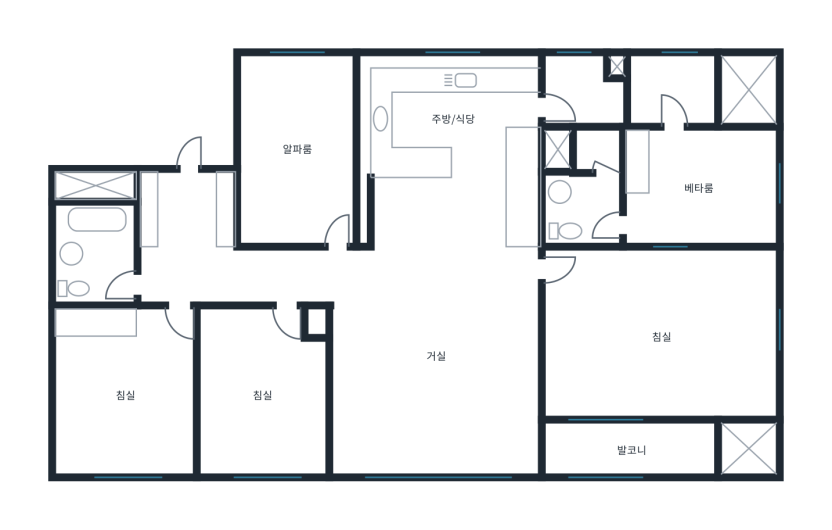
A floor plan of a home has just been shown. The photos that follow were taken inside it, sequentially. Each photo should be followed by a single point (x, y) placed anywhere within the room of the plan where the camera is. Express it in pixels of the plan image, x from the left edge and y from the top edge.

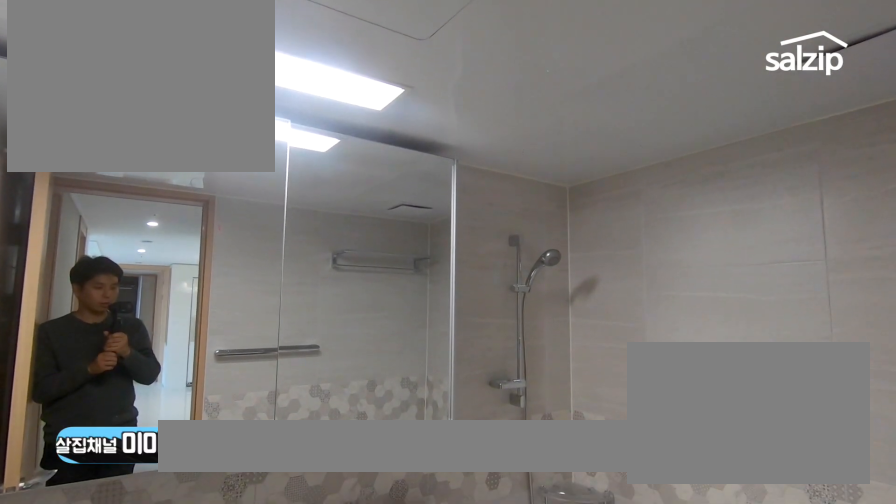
(97, 258)
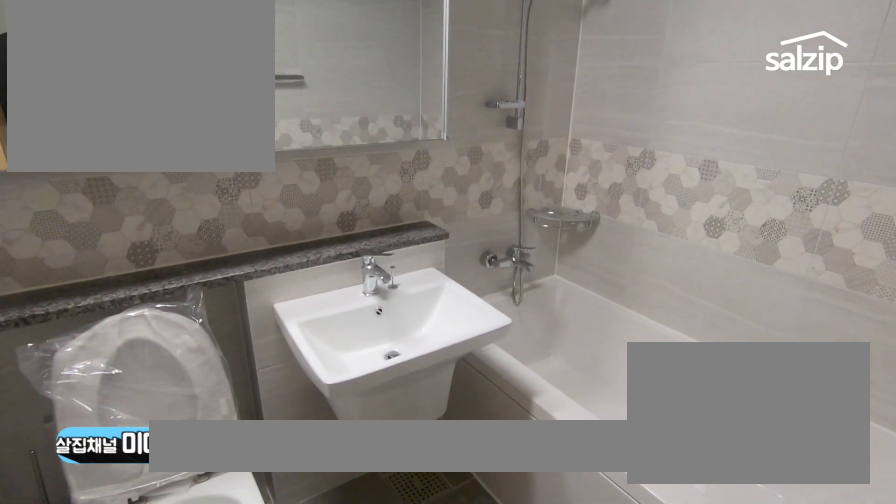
(97, 258)
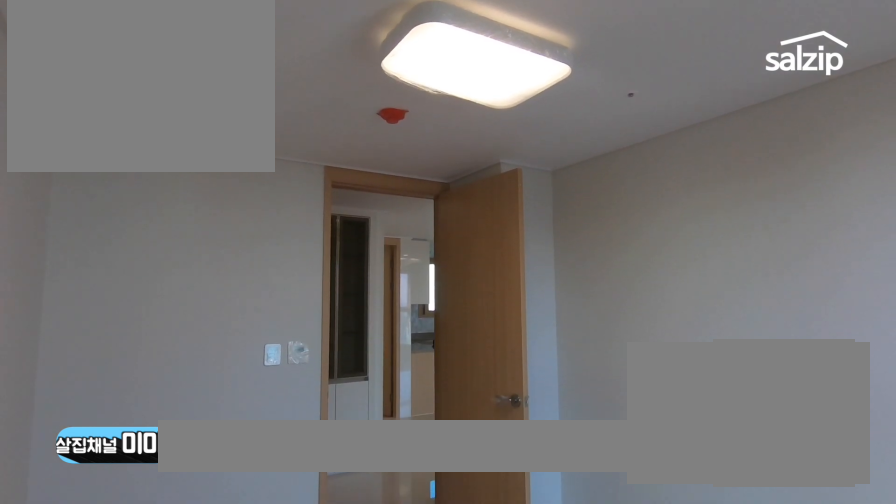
(261, 390)
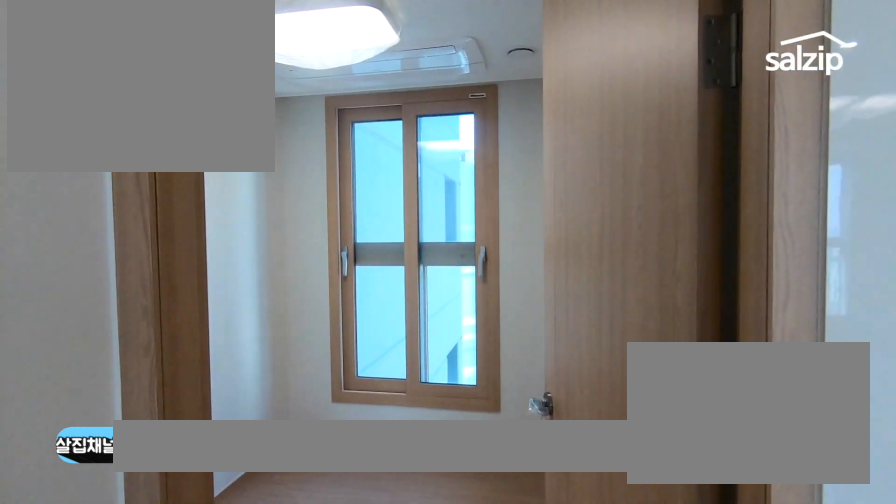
(298, 151)
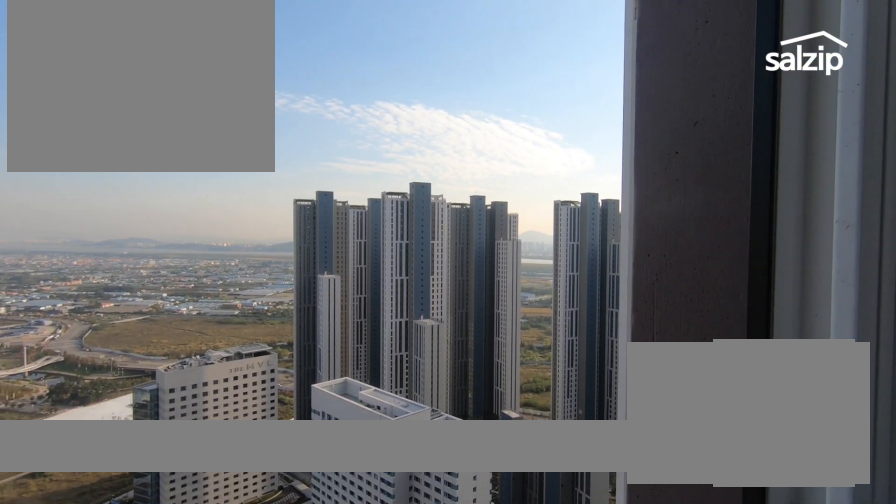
(439, 372)
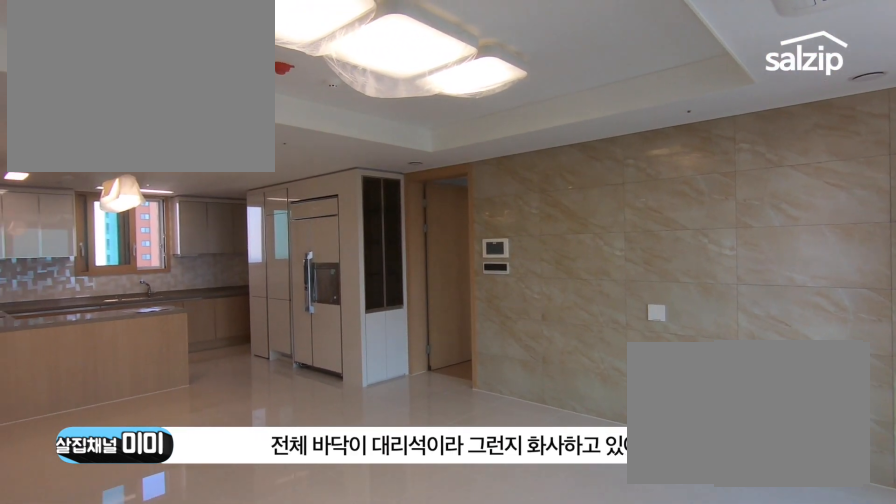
(439, 372)
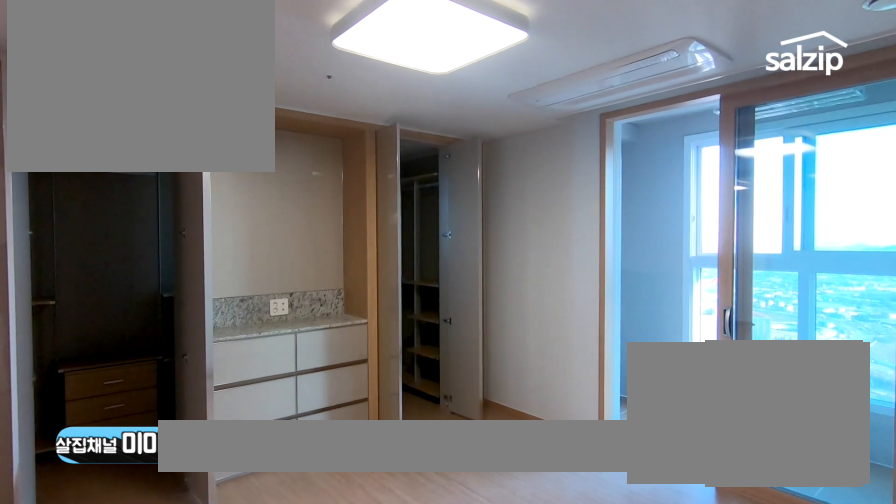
(659, 336)
